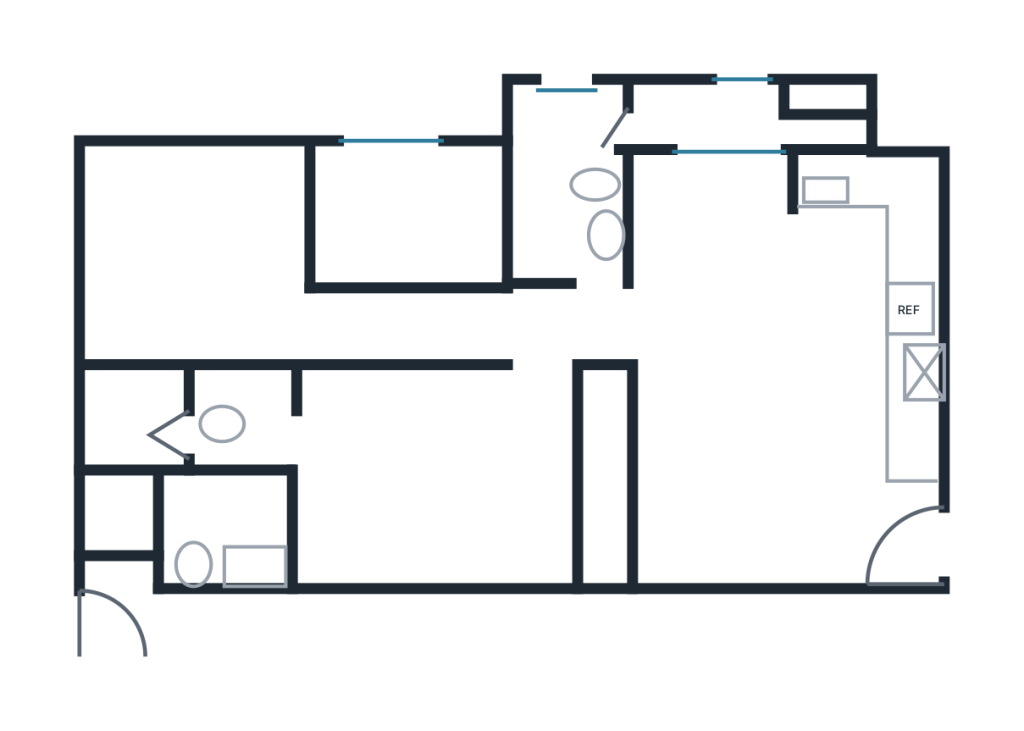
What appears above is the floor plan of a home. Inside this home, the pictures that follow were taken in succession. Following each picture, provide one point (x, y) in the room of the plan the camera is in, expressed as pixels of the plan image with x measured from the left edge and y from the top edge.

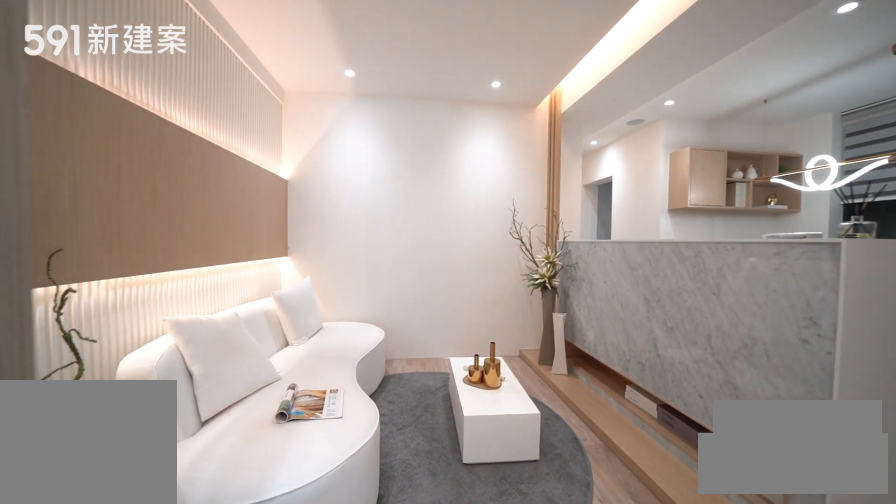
(787, 483)
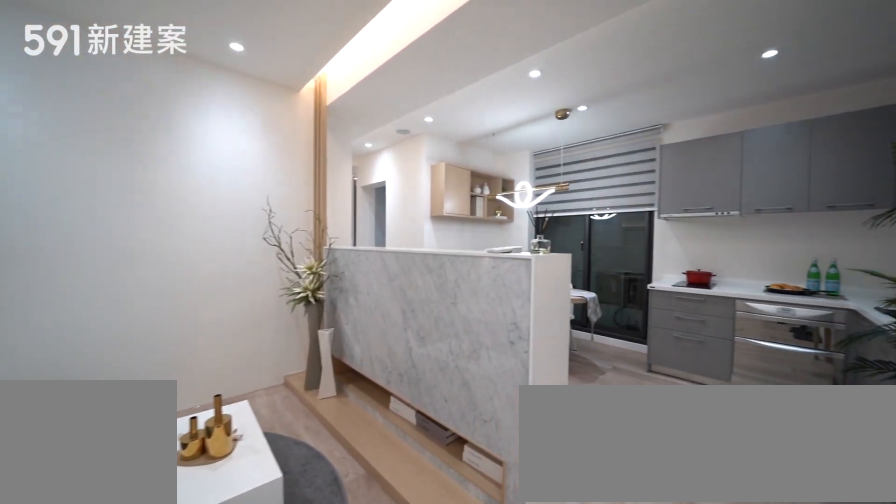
(787, 483)
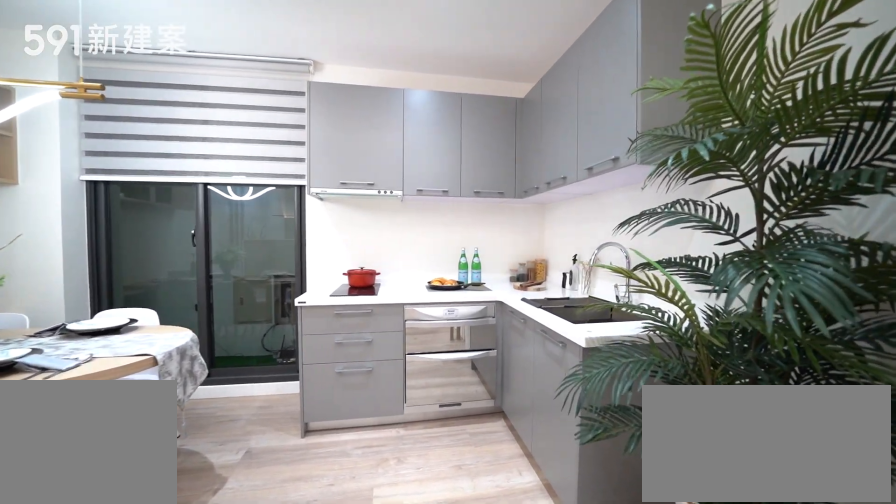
(865, 241)
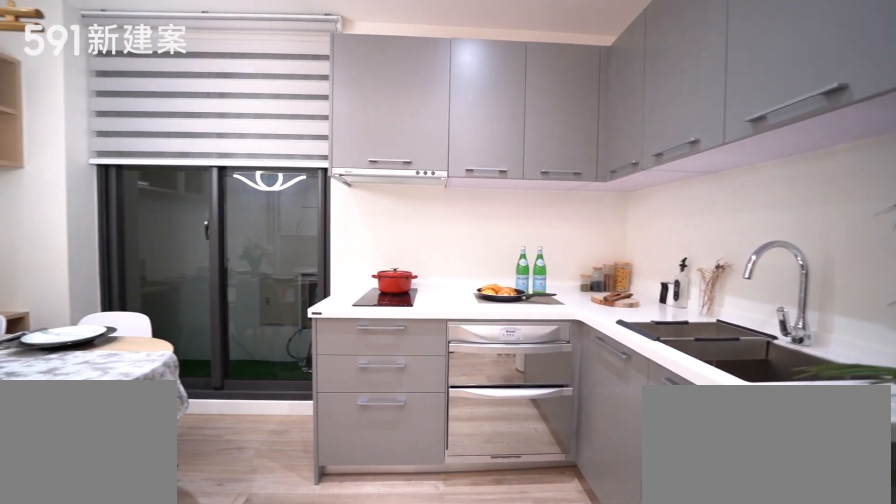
(865, 241)
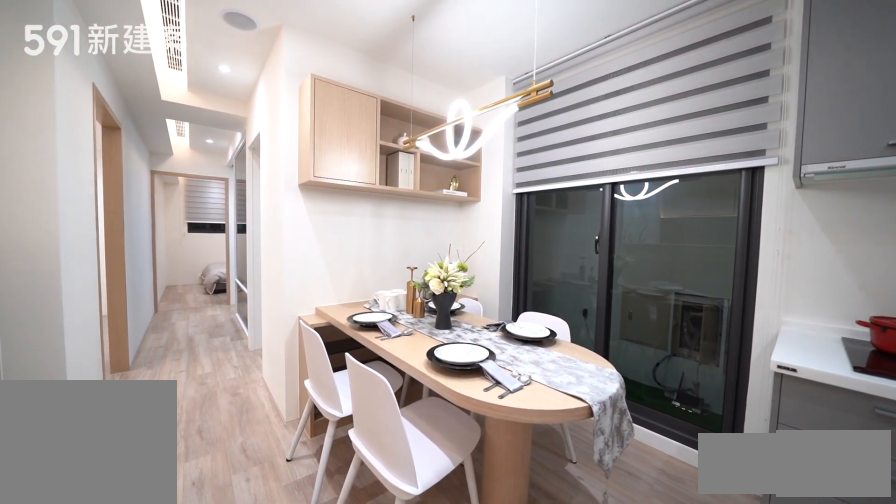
(706, 250)
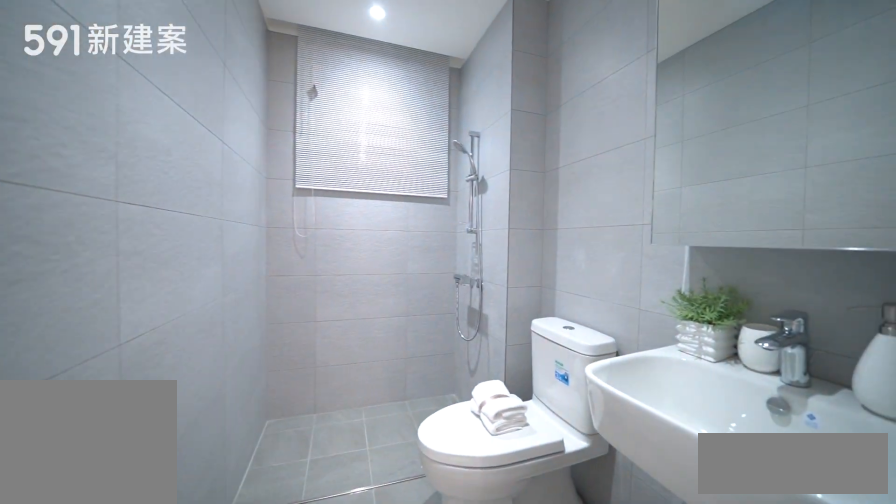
(564, 177)
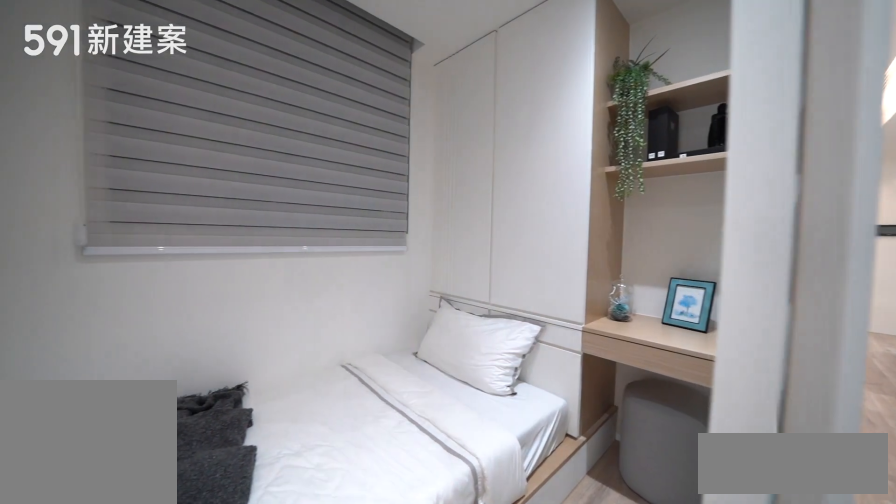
(408, 217)
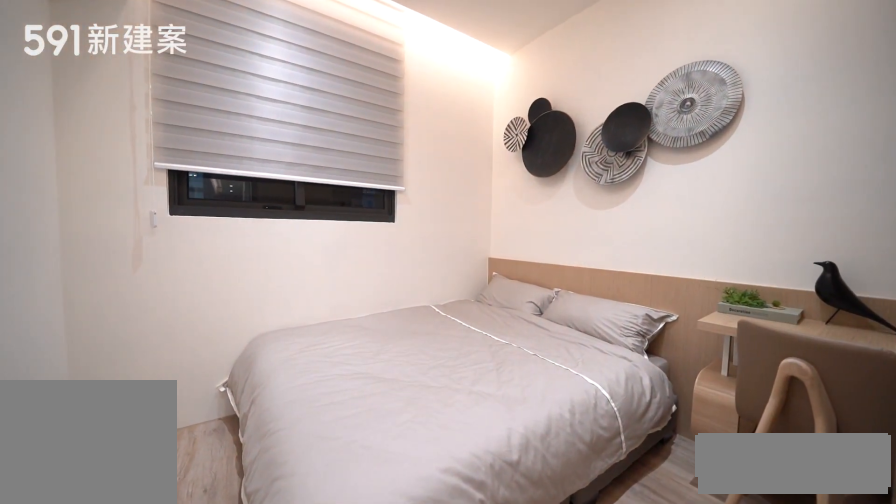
(193, 247)
